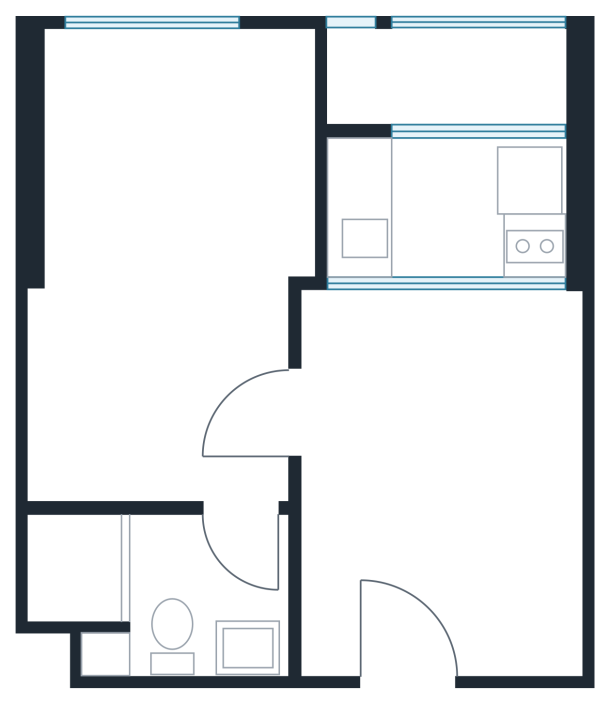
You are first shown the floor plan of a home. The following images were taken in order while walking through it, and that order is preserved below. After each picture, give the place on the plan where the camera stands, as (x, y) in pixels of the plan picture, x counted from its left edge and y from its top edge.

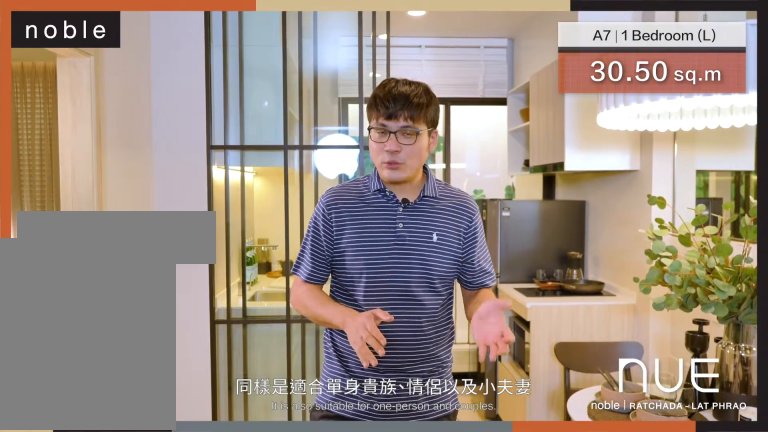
(393, 451)
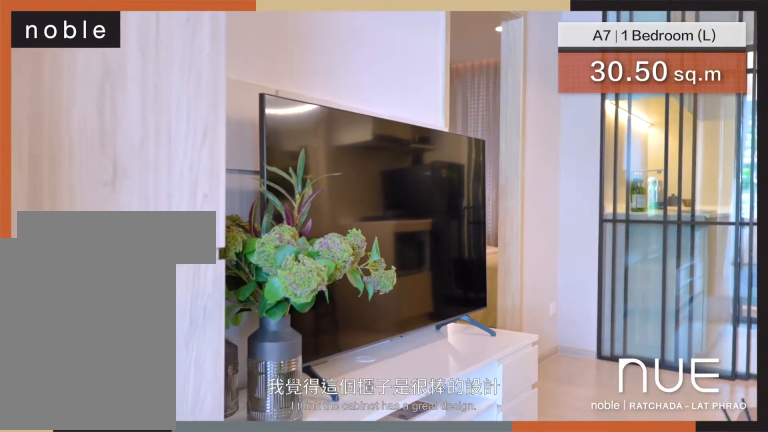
(384, 573)
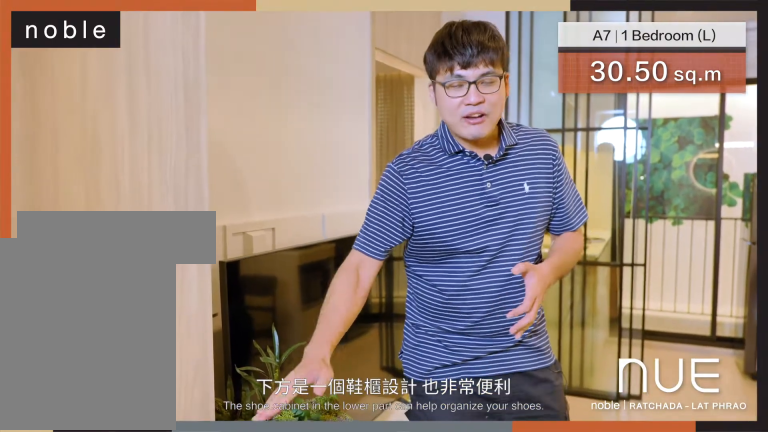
(381, 569)
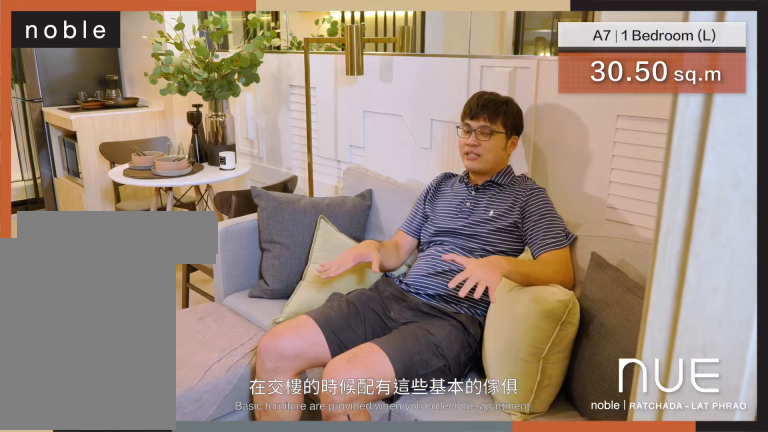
(492, 577)
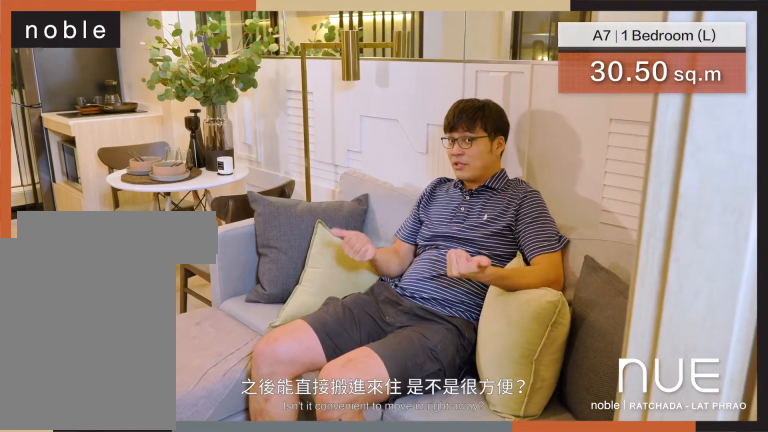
(486, 570)
